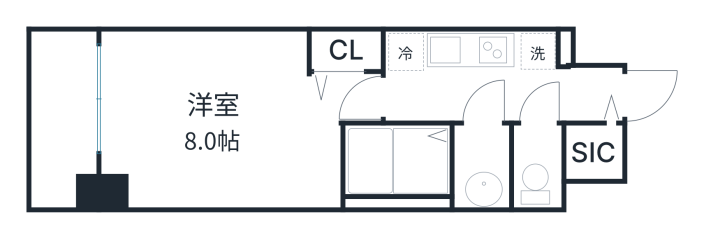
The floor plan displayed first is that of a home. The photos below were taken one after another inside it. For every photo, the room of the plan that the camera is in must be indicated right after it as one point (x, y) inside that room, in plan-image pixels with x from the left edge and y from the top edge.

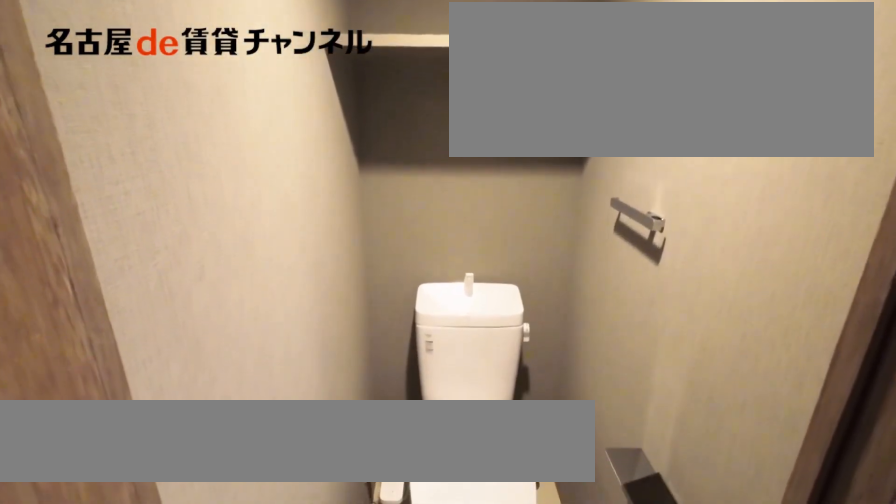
(536, 166)
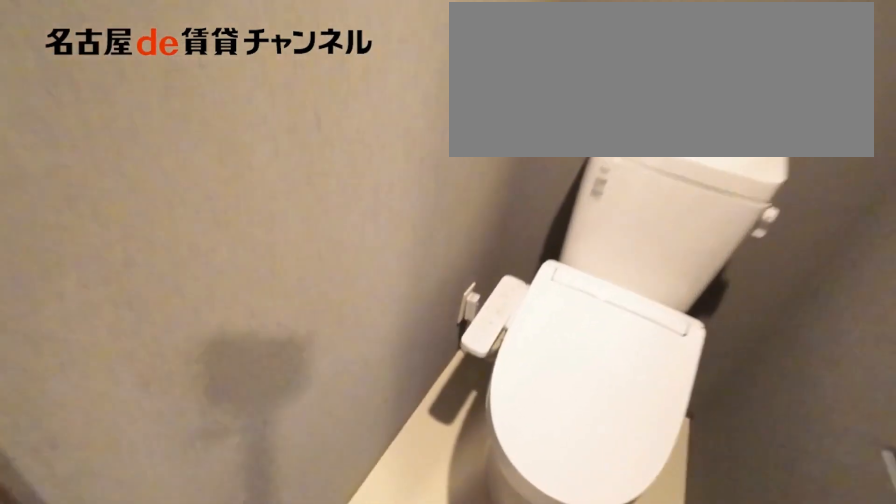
(536, 166)
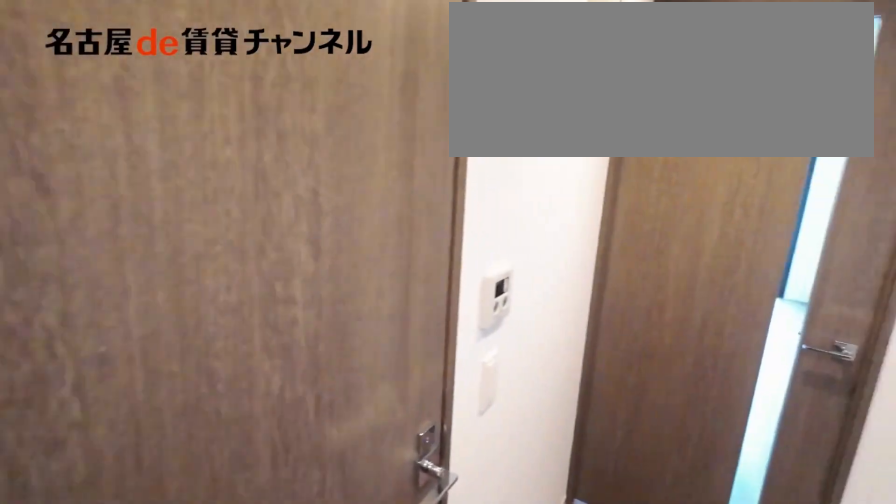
(474, 98)
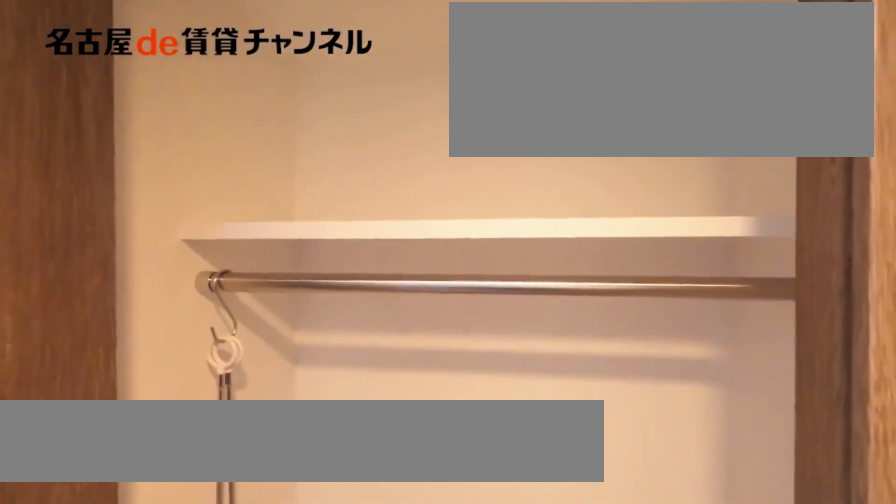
(346, 52)
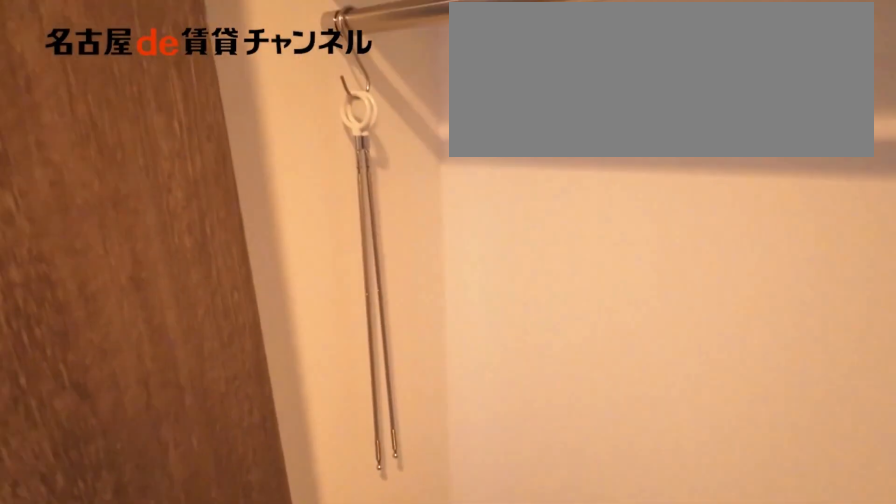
(346, 52)
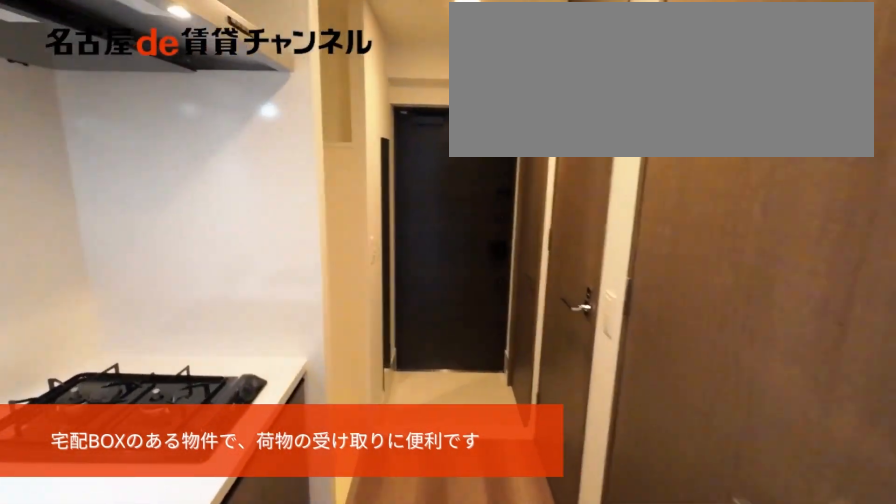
(506, 93)
